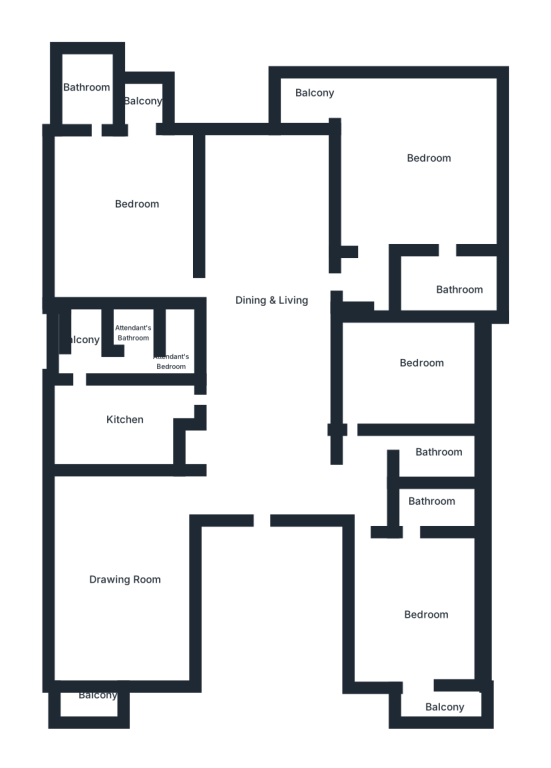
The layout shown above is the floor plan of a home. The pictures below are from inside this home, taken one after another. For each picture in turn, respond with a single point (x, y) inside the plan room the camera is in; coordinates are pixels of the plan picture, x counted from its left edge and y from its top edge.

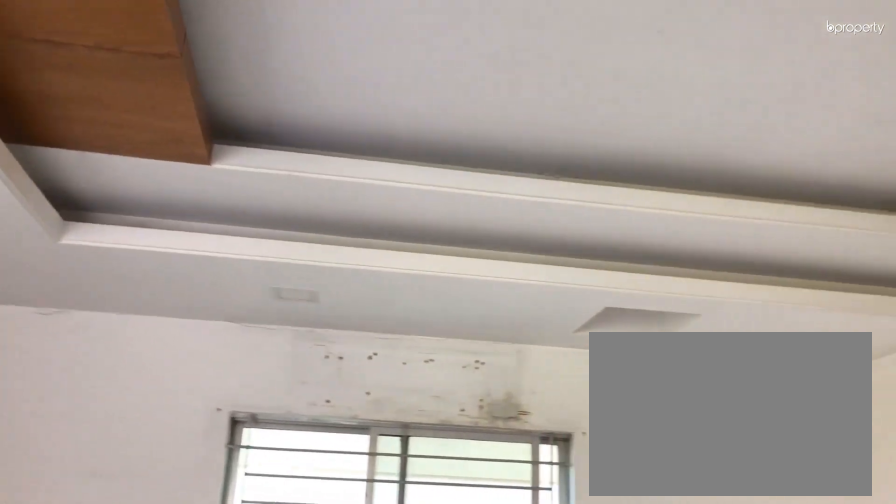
(437, 177)
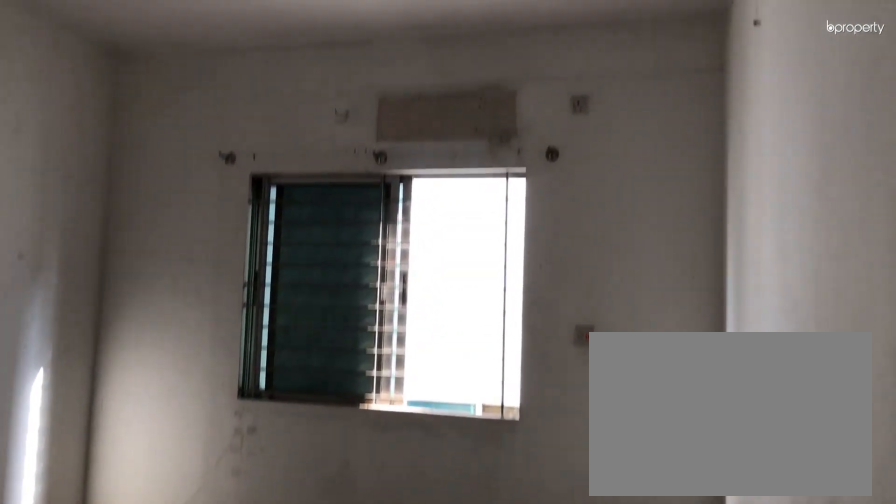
(408, 415)
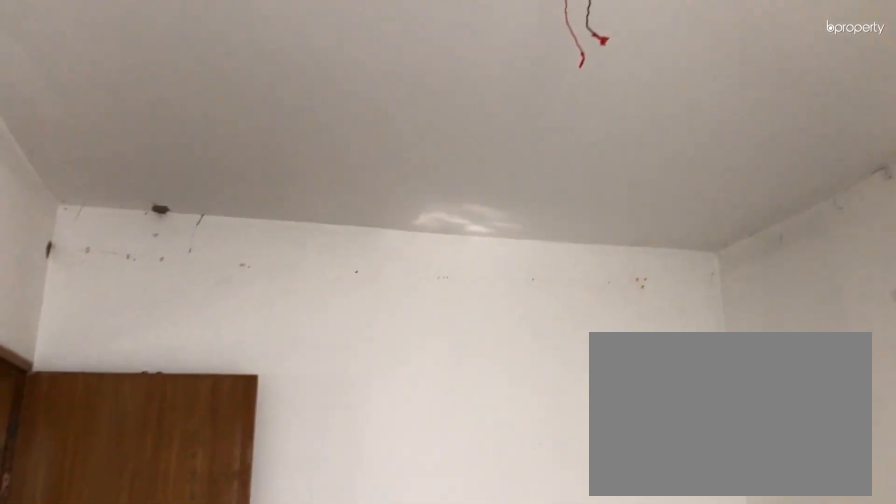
(408, 415)
